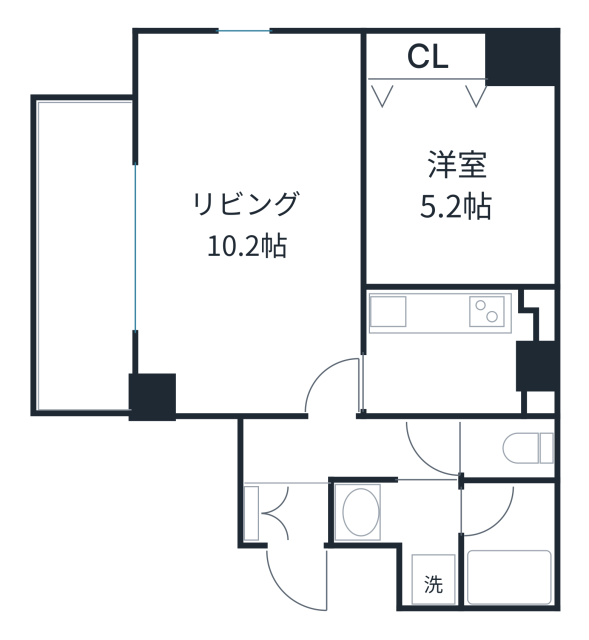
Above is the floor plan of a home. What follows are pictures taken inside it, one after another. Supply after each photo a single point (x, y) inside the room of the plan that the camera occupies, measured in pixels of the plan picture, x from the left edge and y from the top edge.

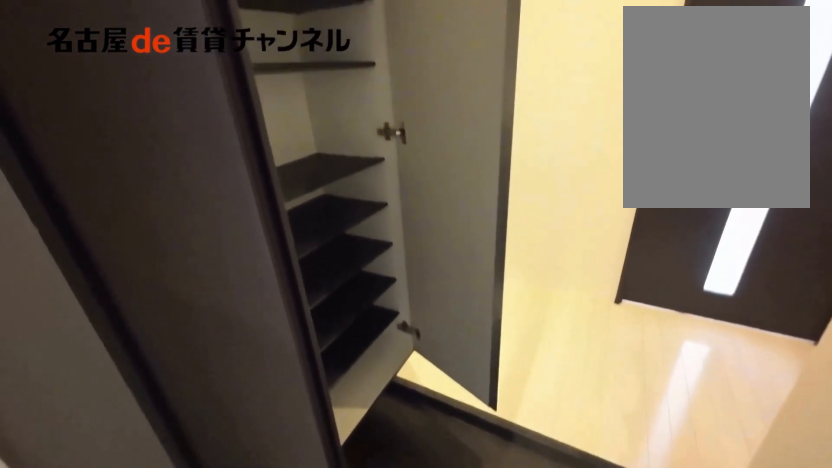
(281, 513)
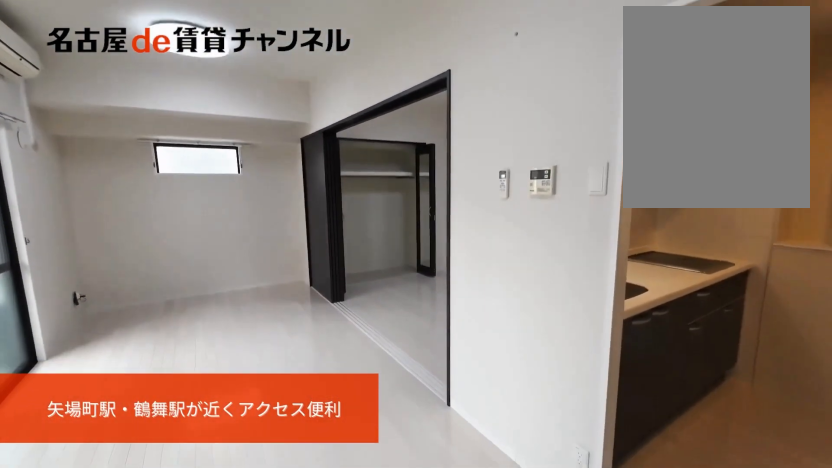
(250, 225)
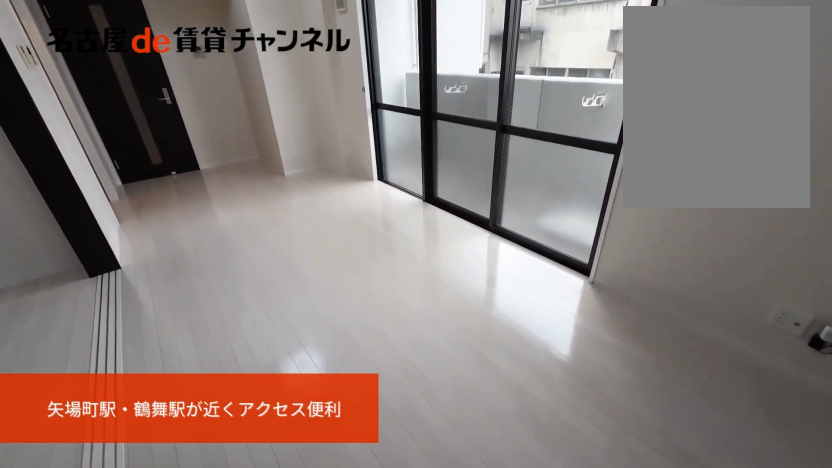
(250, 224)
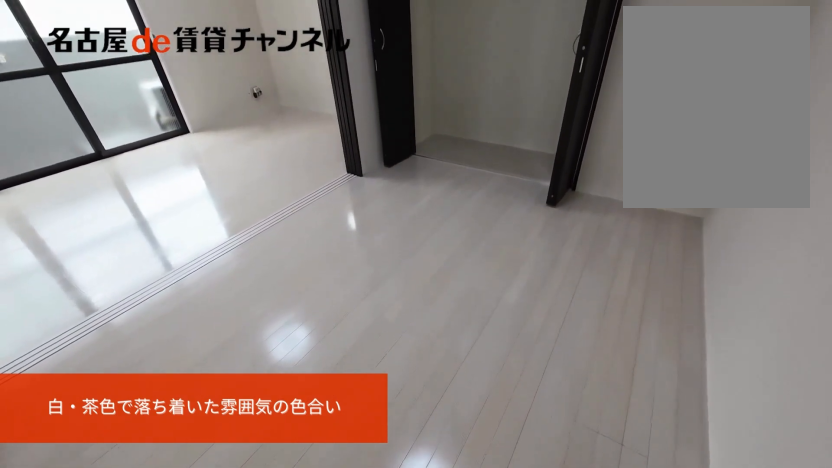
(460, 183)
